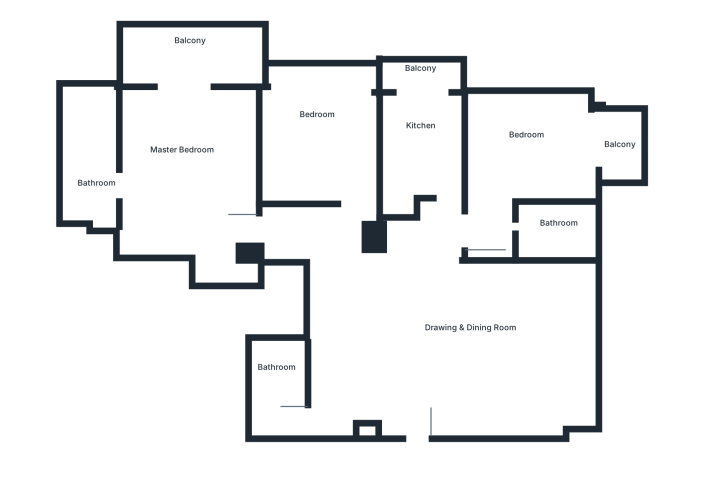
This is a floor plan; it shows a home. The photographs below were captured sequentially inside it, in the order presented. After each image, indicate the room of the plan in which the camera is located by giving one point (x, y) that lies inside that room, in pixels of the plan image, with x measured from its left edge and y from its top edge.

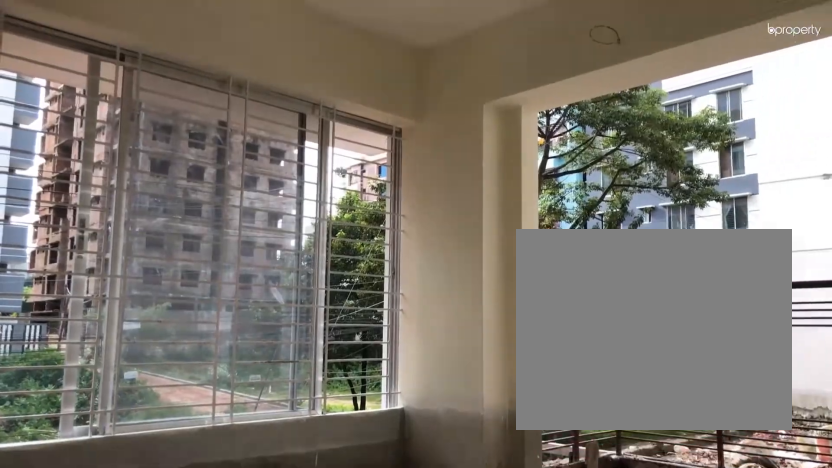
(525, 137)
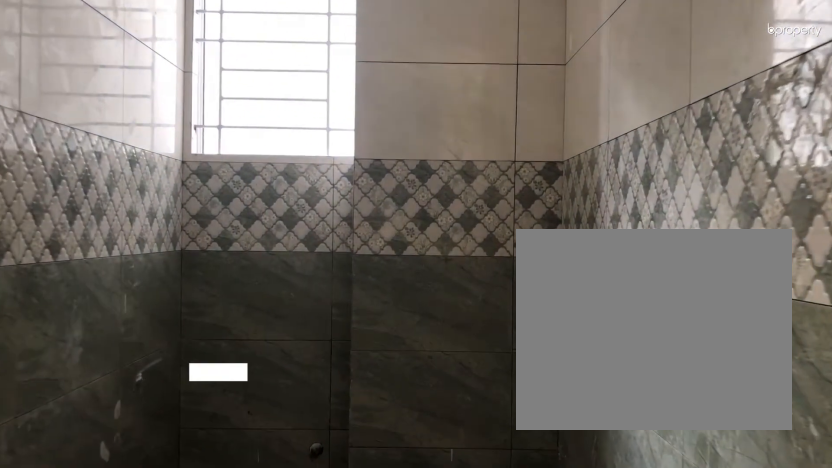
(559, 225)
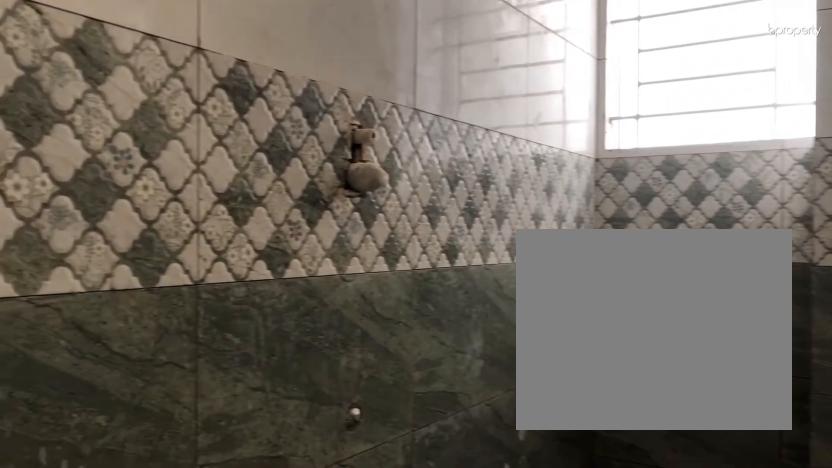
(559, 225)
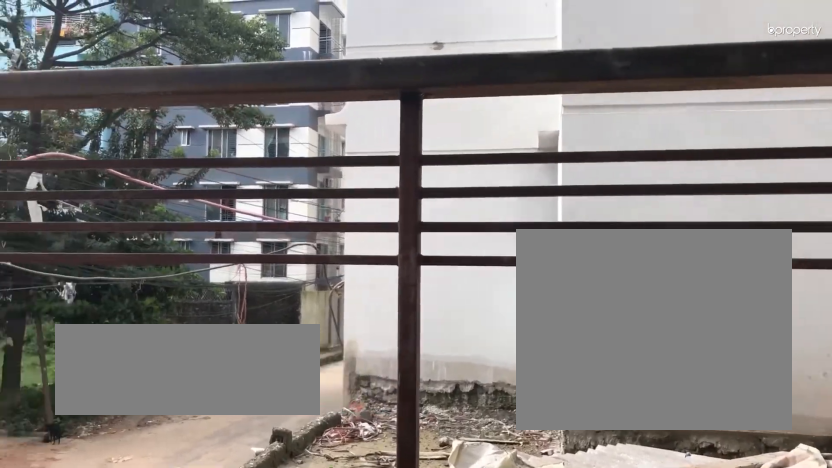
(617, 153)
